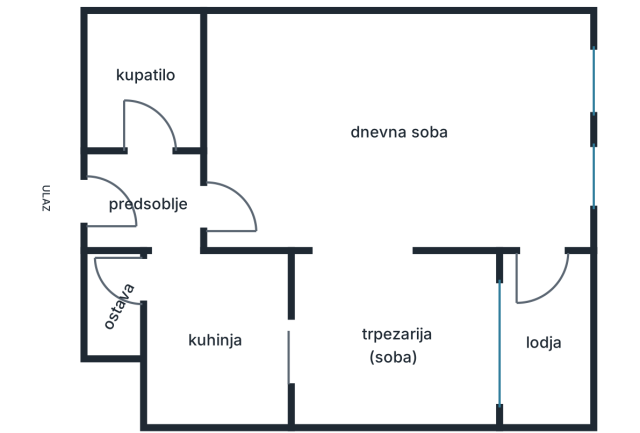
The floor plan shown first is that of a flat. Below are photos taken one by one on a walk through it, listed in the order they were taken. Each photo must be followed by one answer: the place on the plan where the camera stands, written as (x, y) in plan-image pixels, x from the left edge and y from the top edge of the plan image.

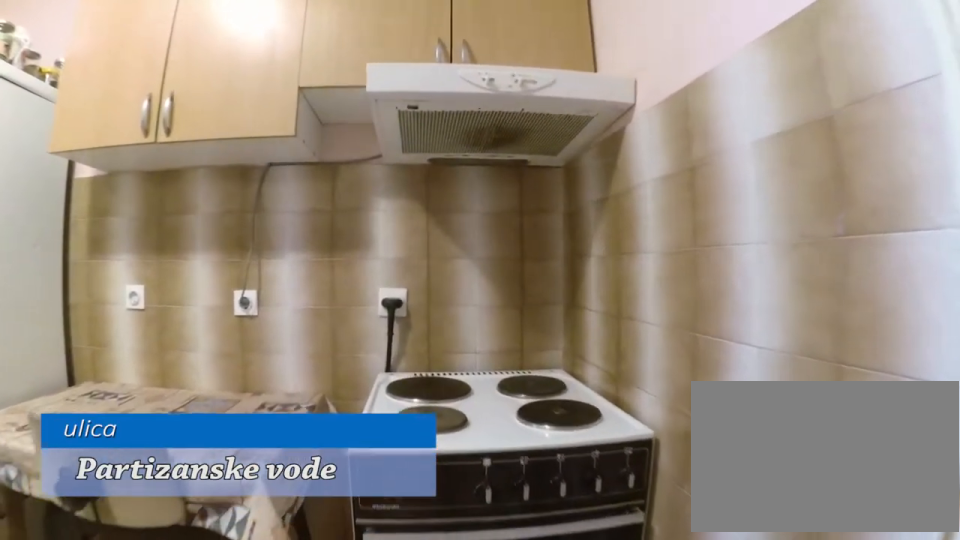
(171, 340)
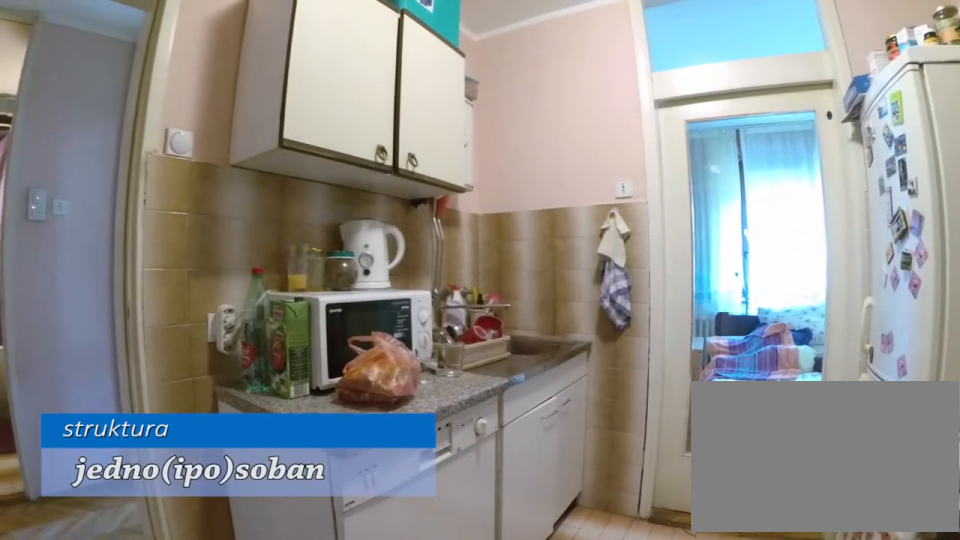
(158, 399)
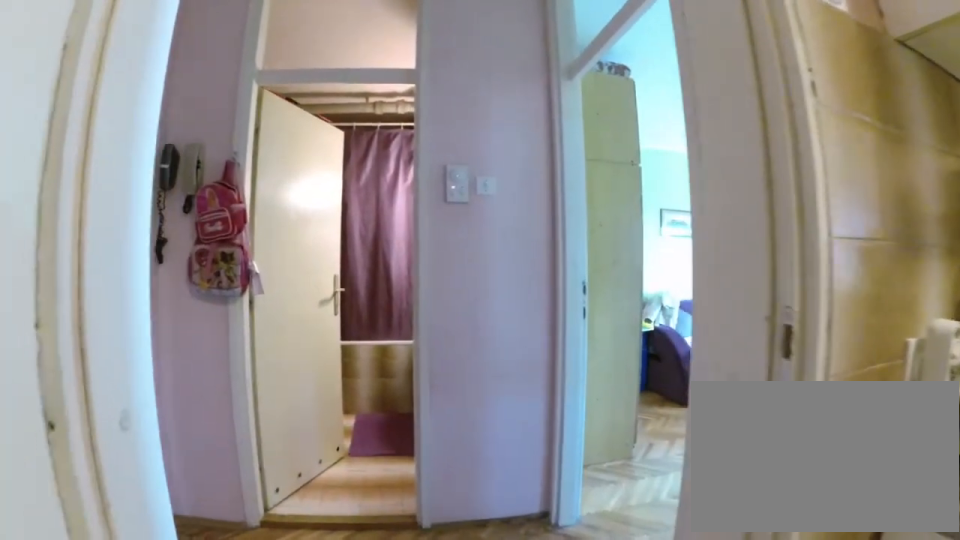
(171, 336)
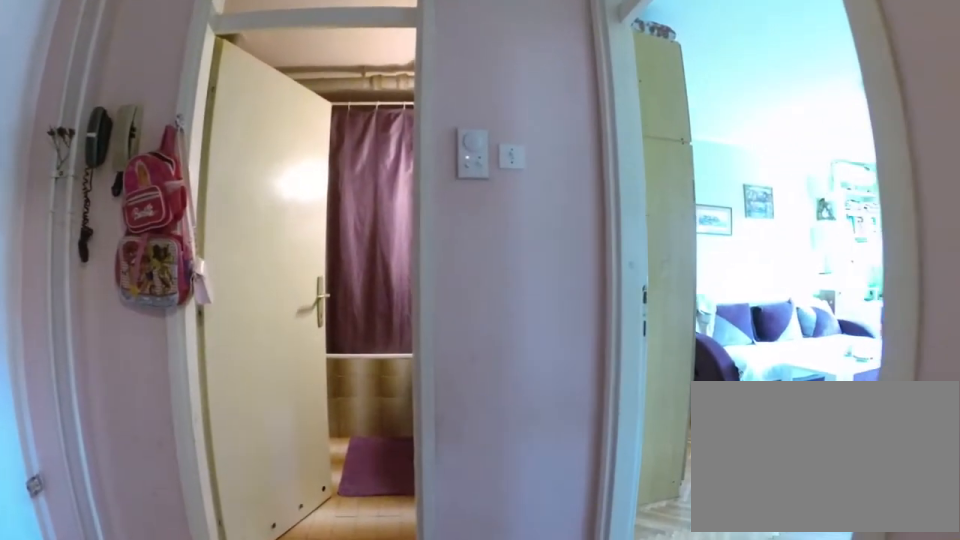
(170, 288)
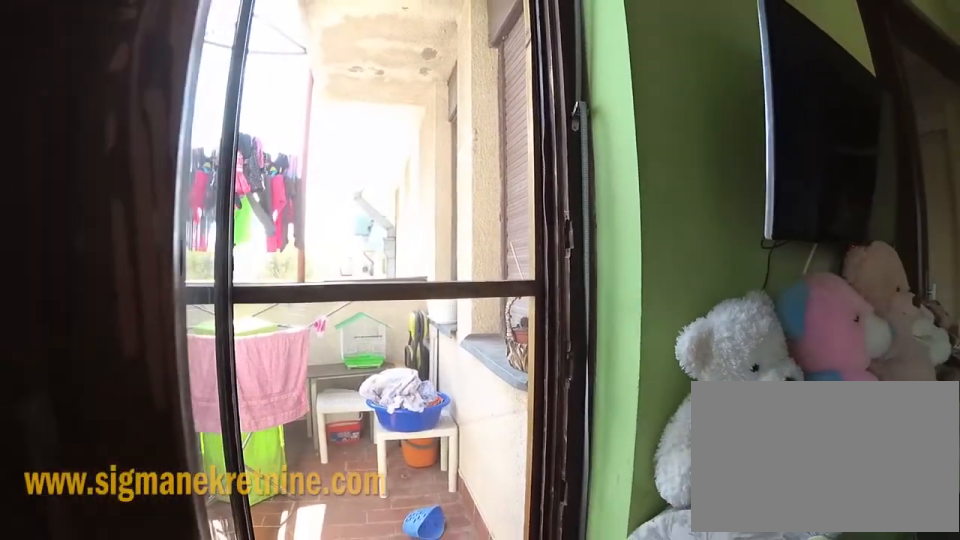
(544, 208)
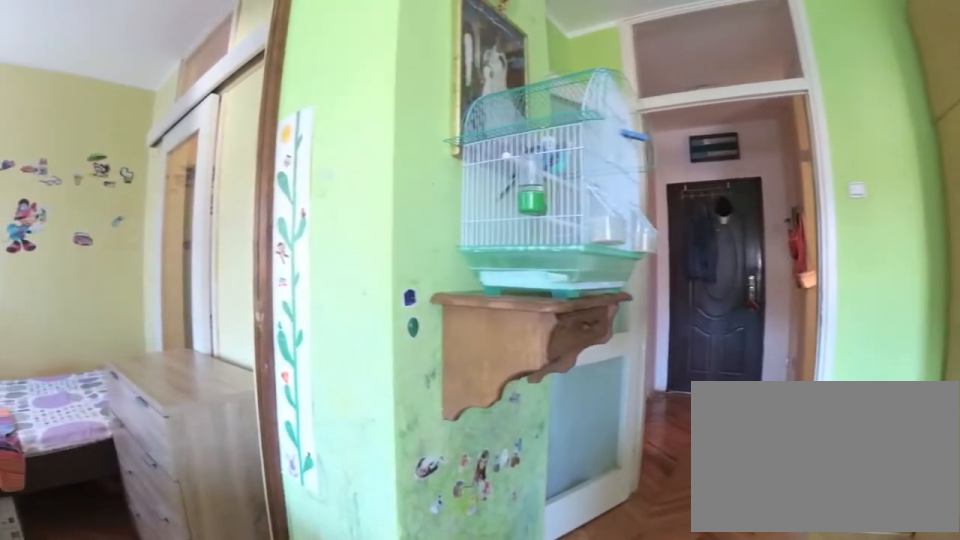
(388, 191)
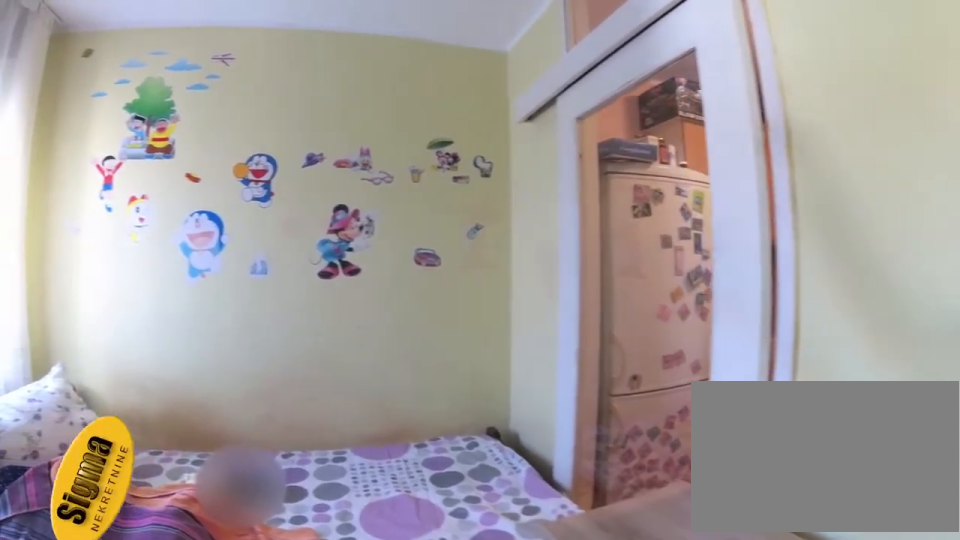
(363, 279)
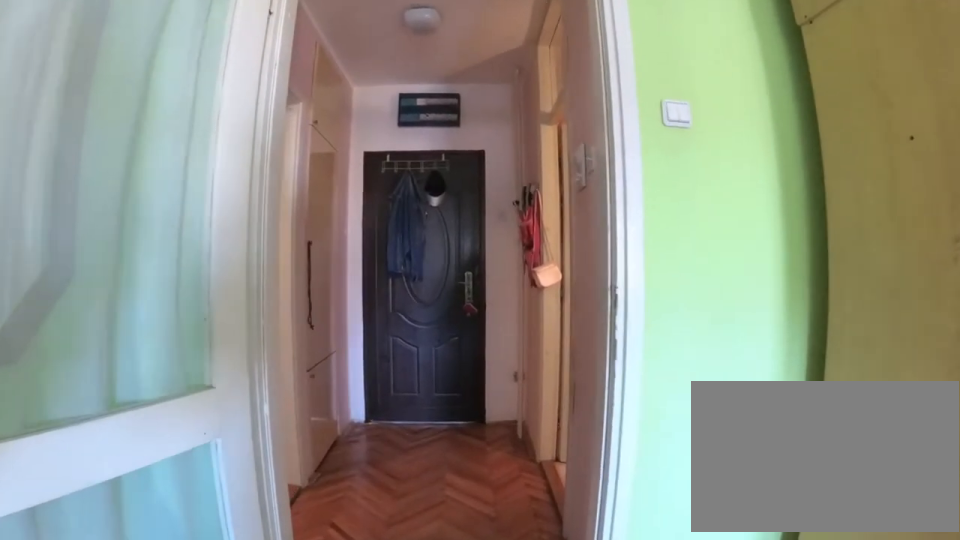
(328, 205)
